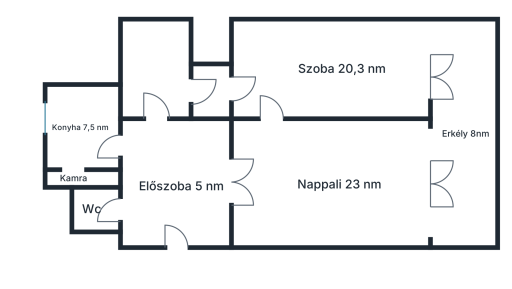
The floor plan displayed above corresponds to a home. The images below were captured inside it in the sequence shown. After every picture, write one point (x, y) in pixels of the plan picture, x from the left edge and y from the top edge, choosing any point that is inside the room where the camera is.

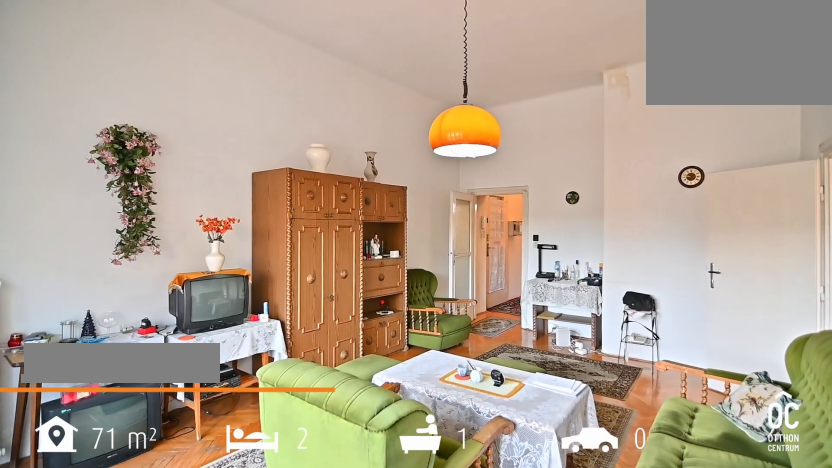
(358, 192)
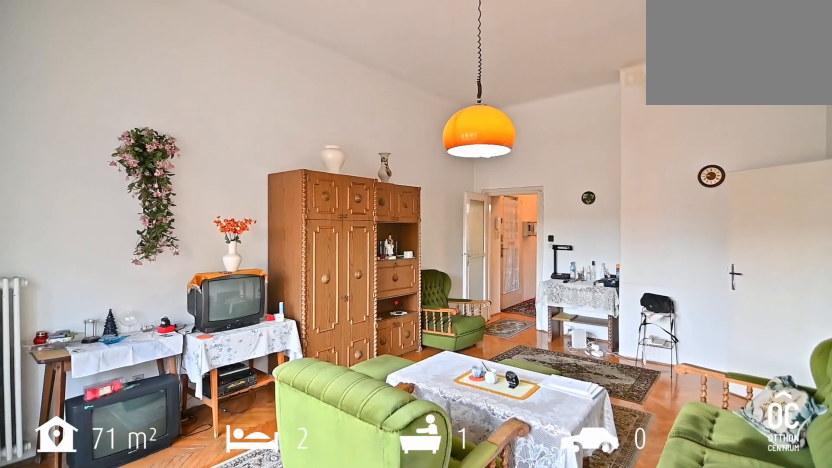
(358, 192)
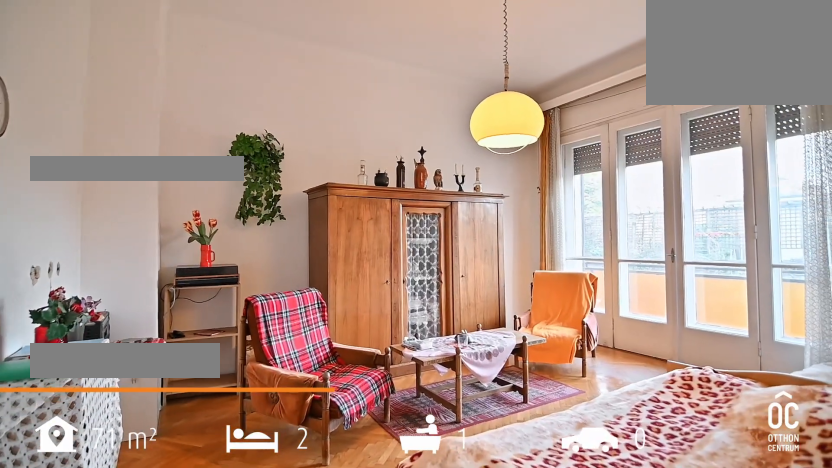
(358, 69)
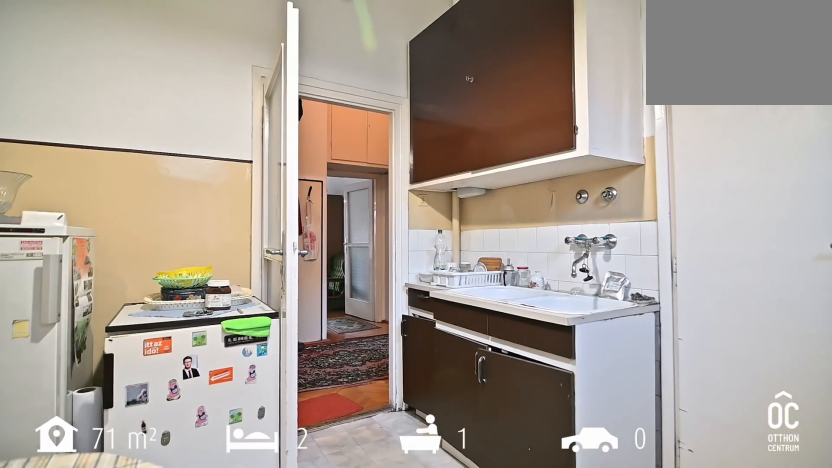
(81, 129)
